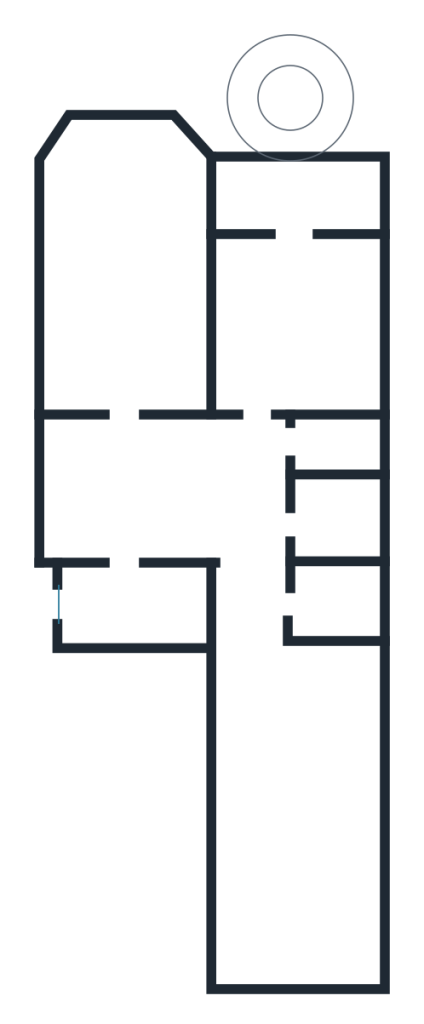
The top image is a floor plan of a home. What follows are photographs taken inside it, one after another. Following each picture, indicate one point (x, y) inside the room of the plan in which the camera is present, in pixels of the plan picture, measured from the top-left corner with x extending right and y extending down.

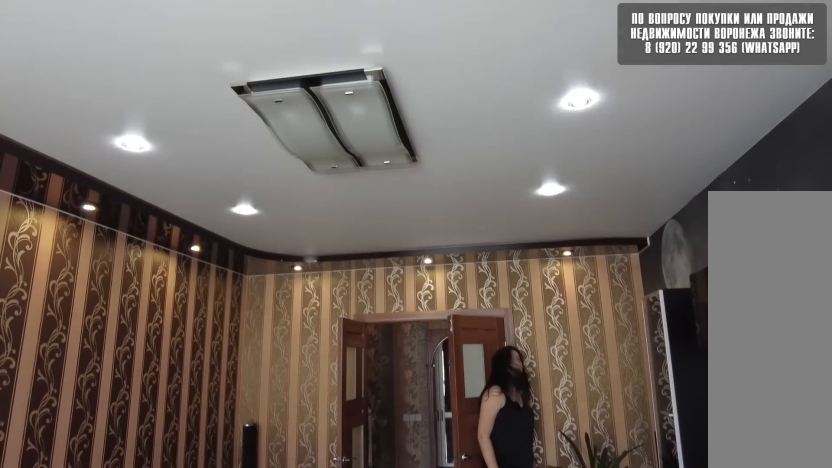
(122, 360)
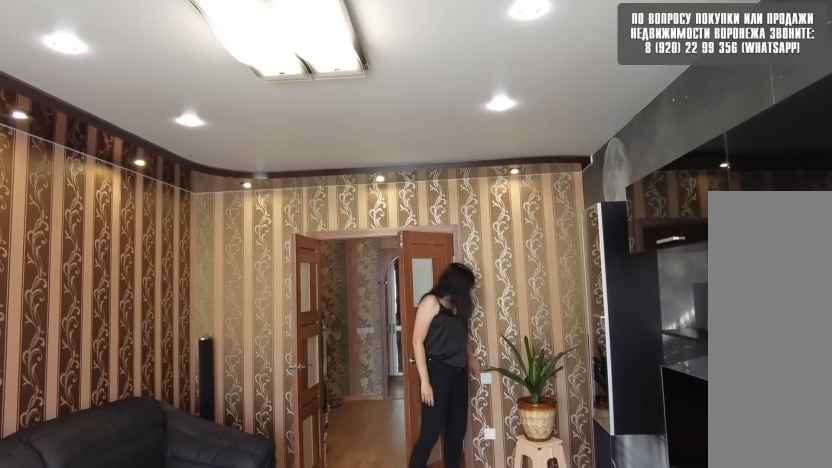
(122, 360)
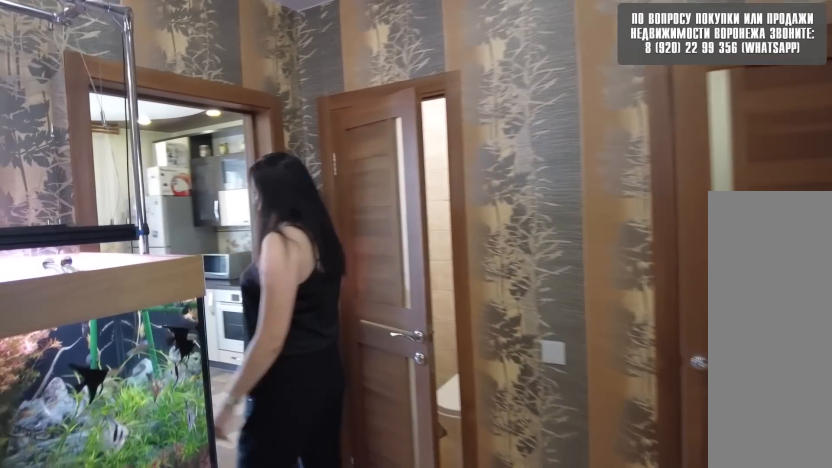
(129, 515)
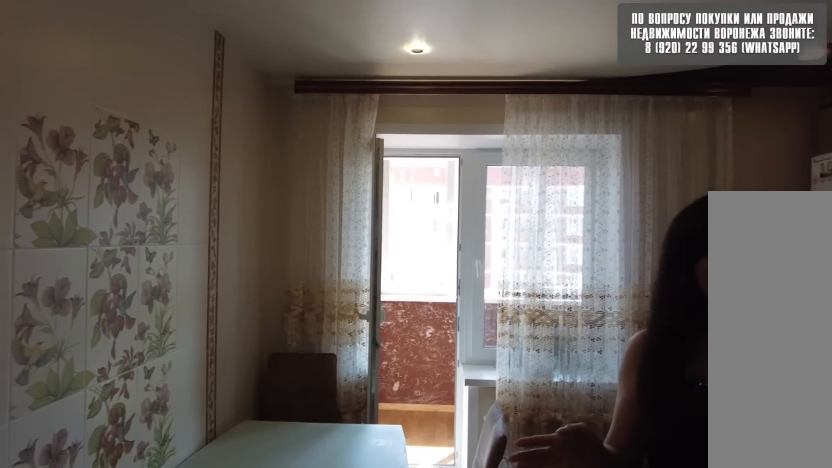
(302, 360)
